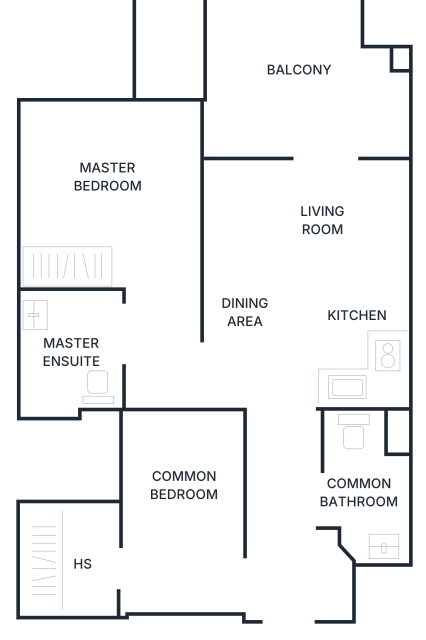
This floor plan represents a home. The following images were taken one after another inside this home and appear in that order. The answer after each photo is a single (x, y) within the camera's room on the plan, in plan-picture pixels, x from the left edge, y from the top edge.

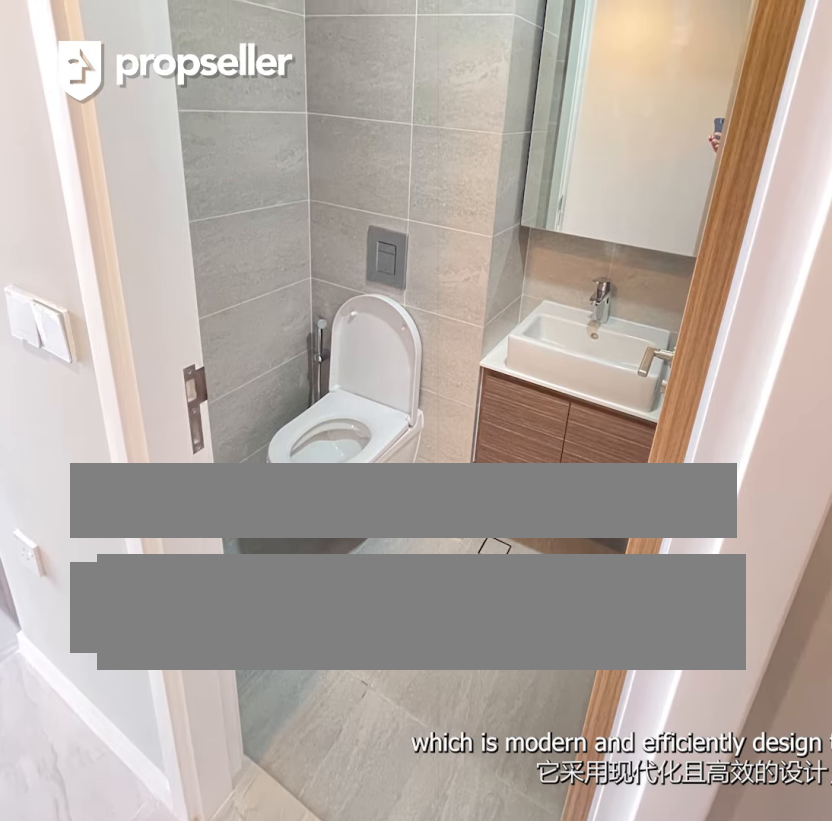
(364, 488)
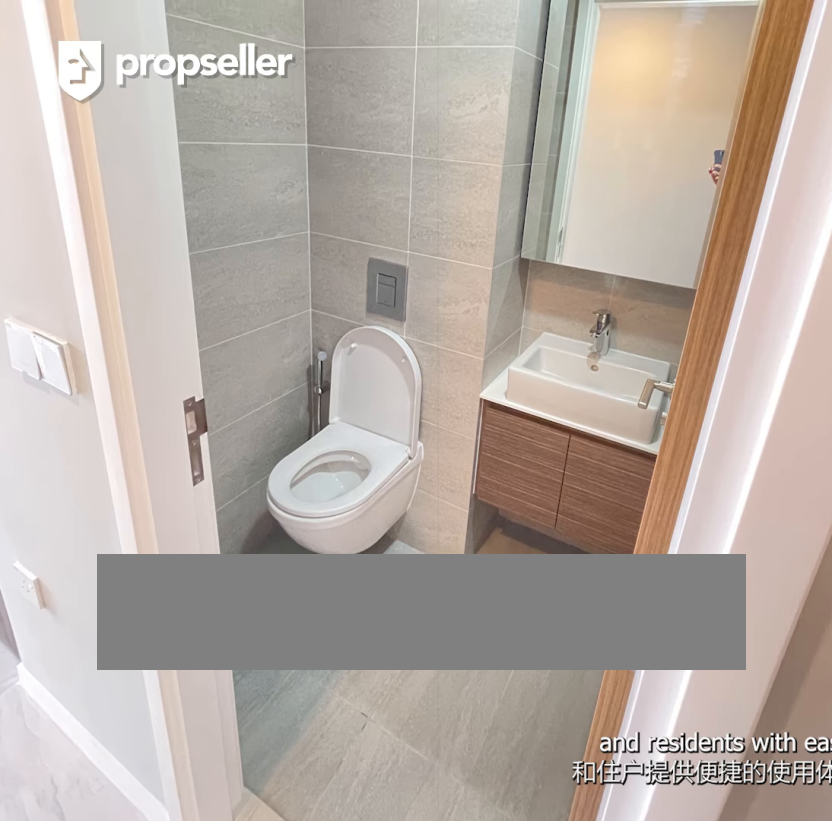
(364, 488)
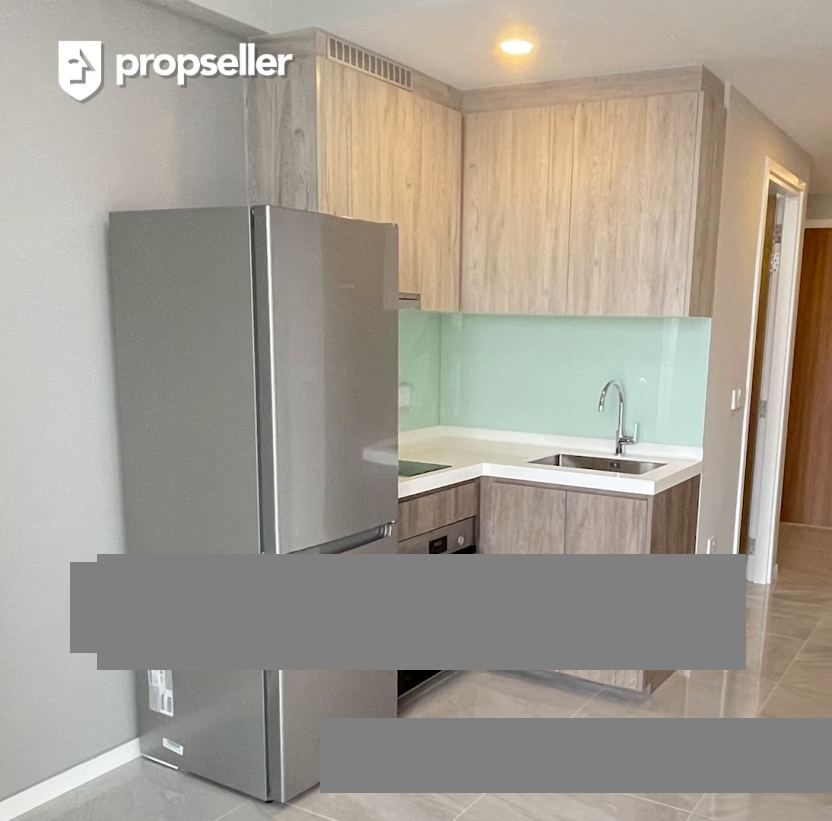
(362, 347)
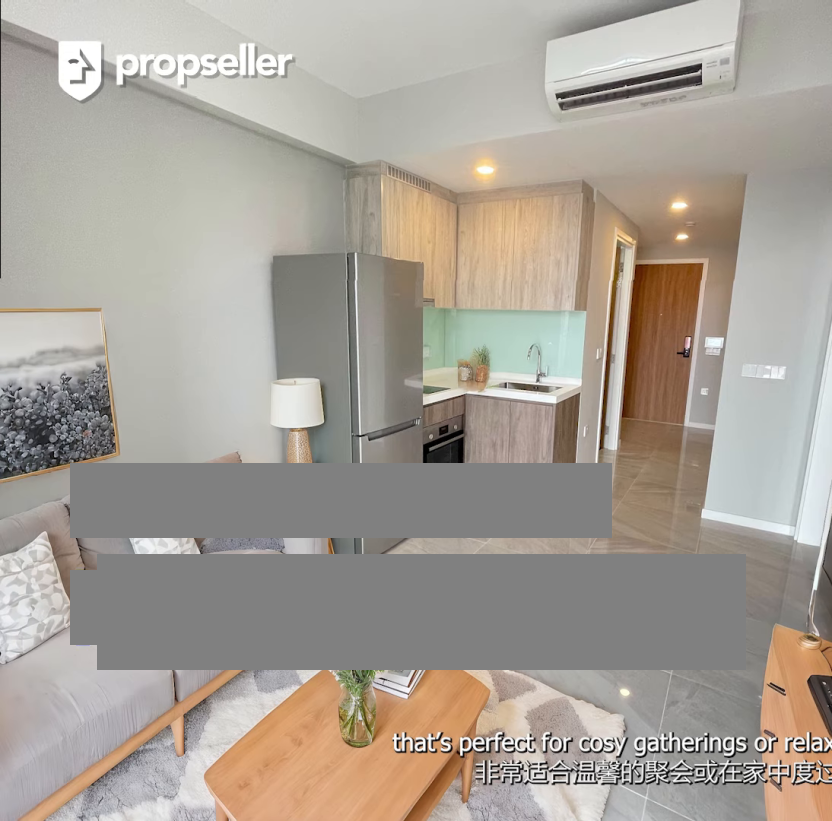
(302, 239)
